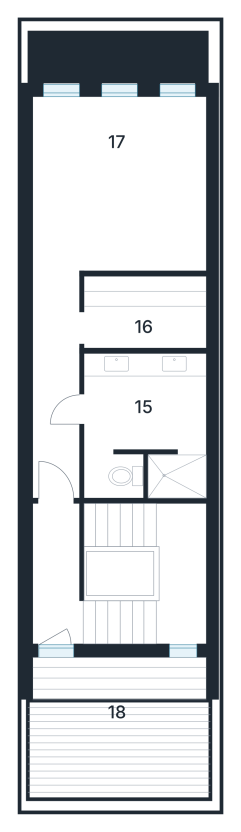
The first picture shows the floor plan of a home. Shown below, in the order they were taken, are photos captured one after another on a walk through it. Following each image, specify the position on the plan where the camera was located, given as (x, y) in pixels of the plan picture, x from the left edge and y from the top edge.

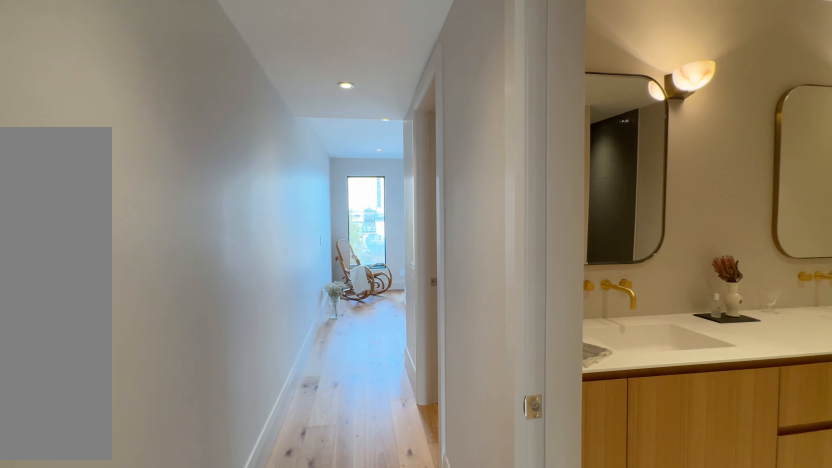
(57, 446)
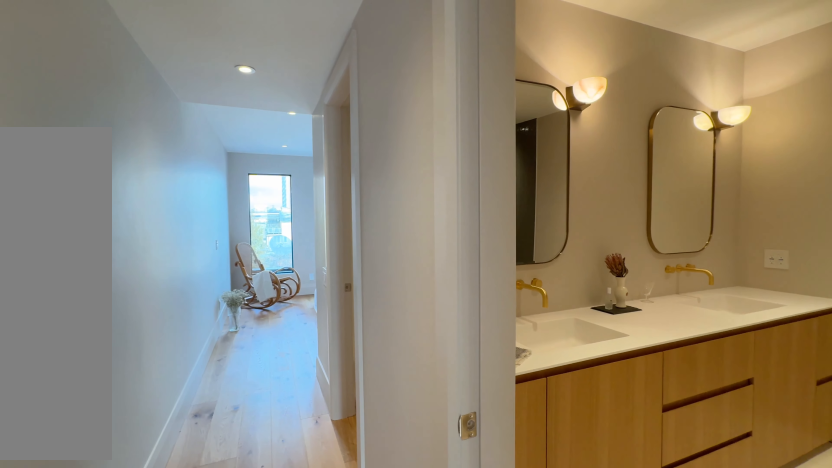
(57, 424)
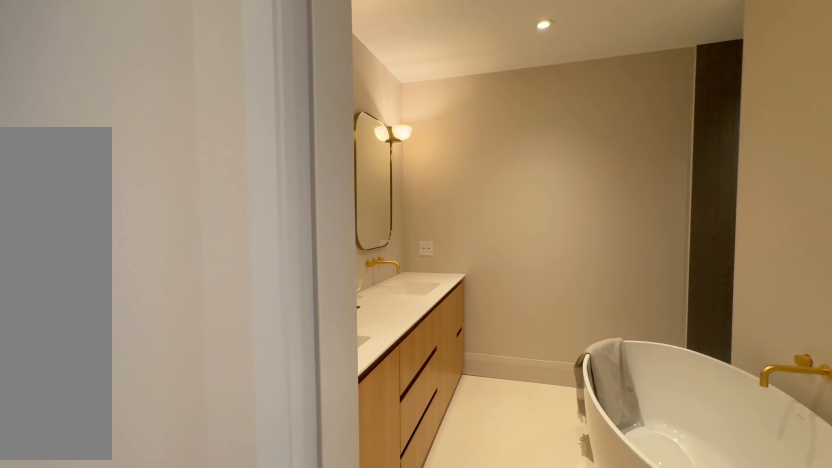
(56, 399)
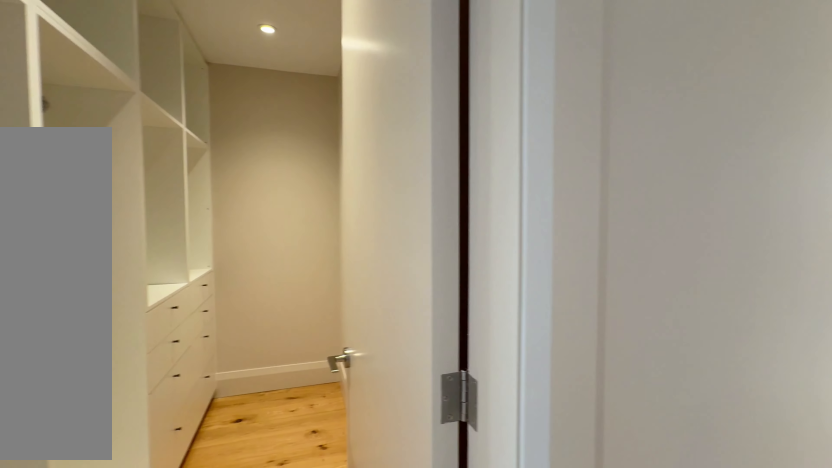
(53, 335)
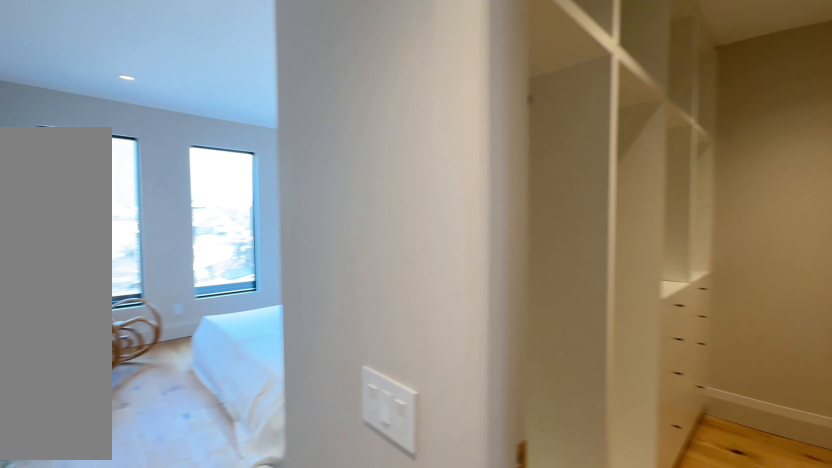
(53, 293)
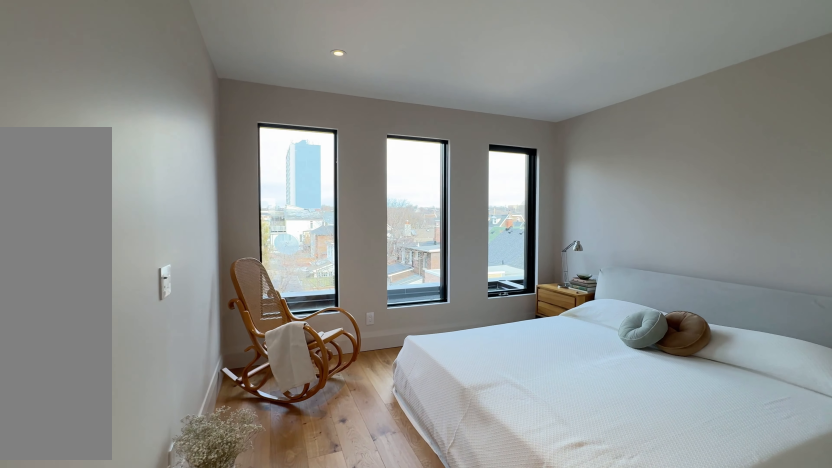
(55, 260)
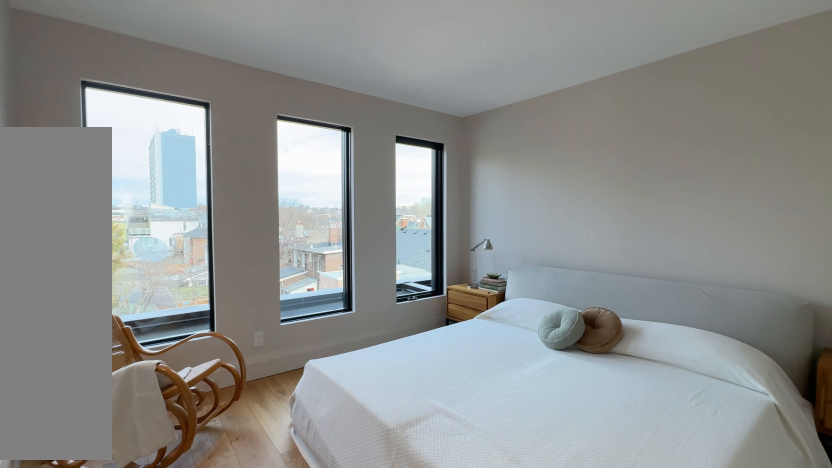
(56, 253)
